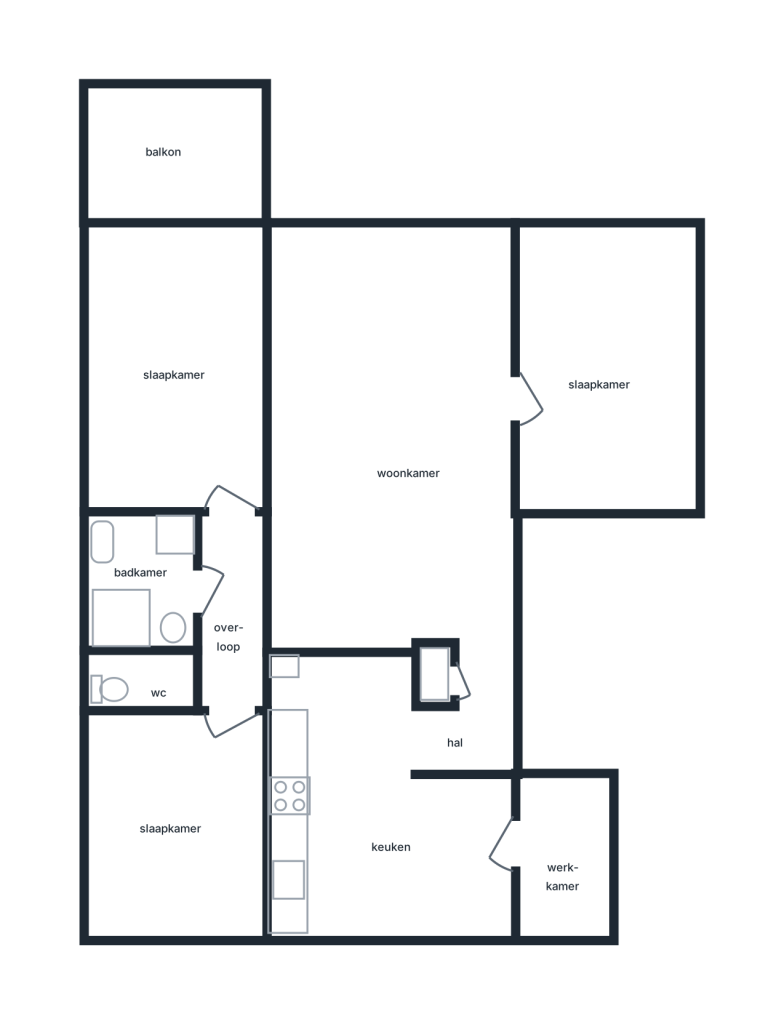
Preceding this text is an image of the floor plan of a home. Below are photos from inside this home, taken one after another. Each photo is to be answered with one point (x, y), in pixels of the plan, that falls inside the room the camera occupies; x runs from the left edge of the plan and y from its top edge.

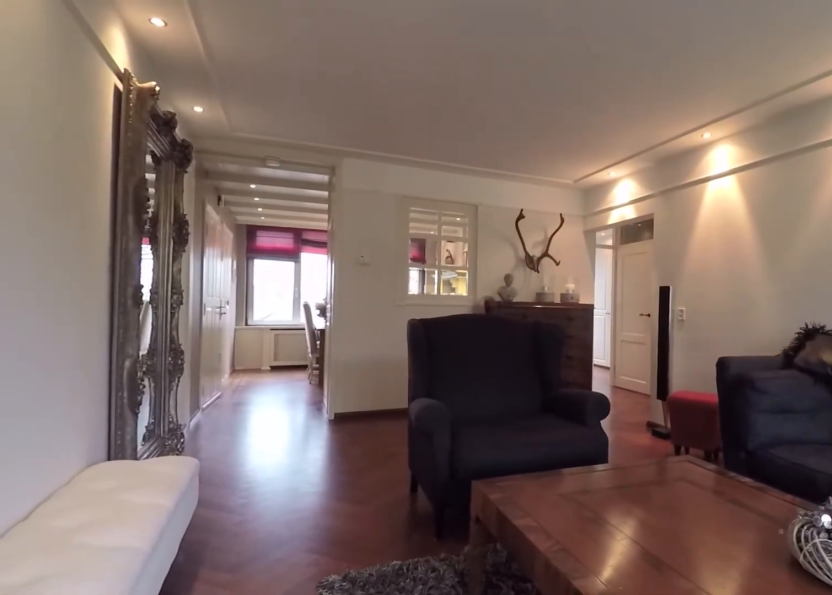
(391, 437)
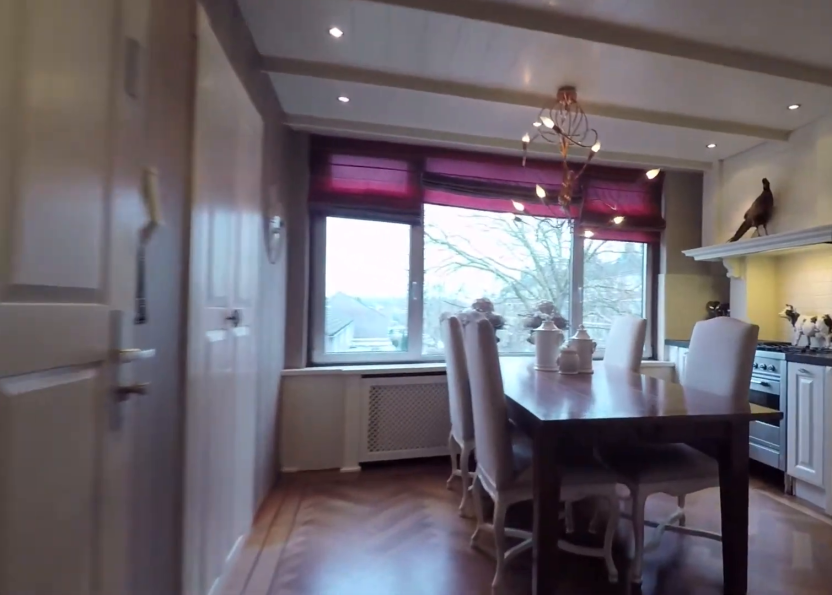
(390, 797)
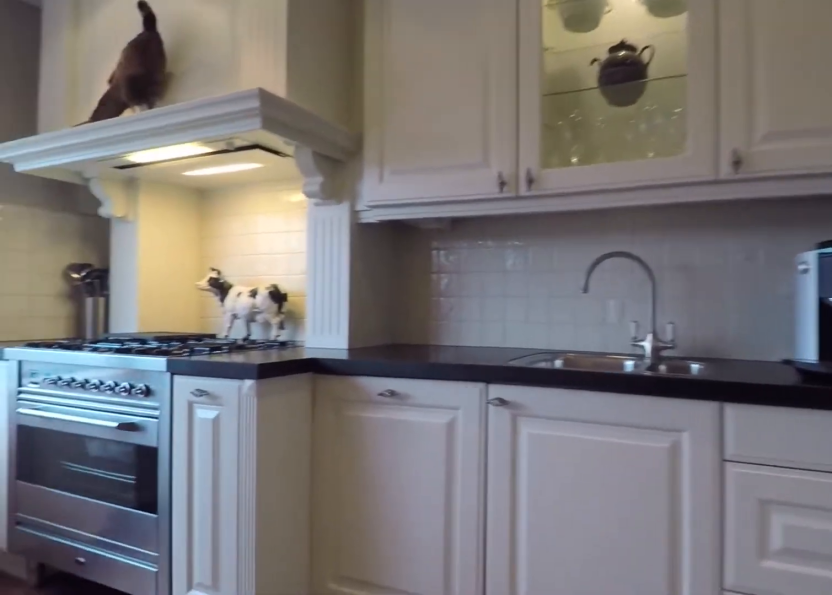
(390, 797)
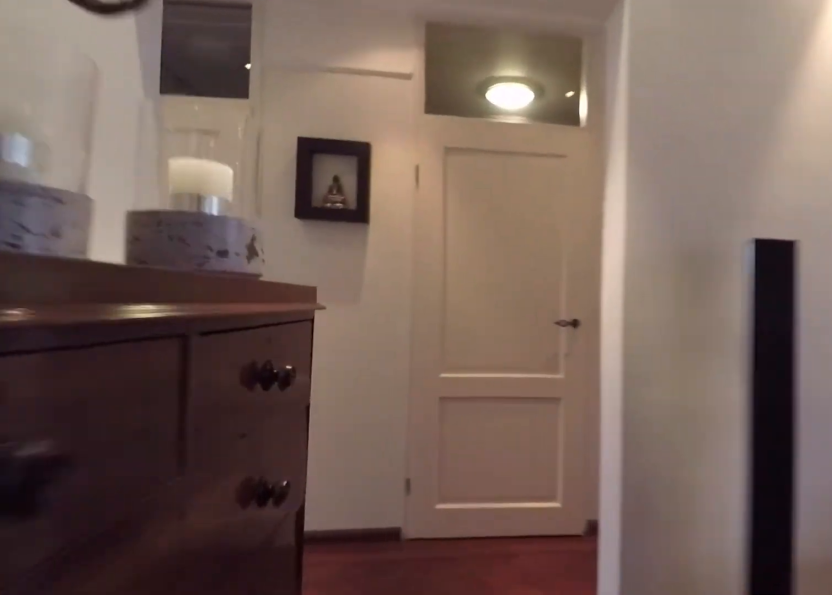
(391, 437)
